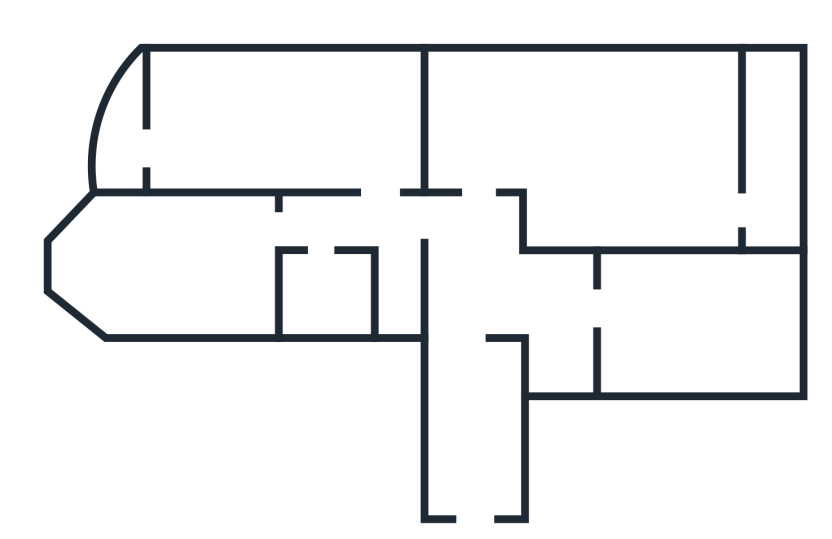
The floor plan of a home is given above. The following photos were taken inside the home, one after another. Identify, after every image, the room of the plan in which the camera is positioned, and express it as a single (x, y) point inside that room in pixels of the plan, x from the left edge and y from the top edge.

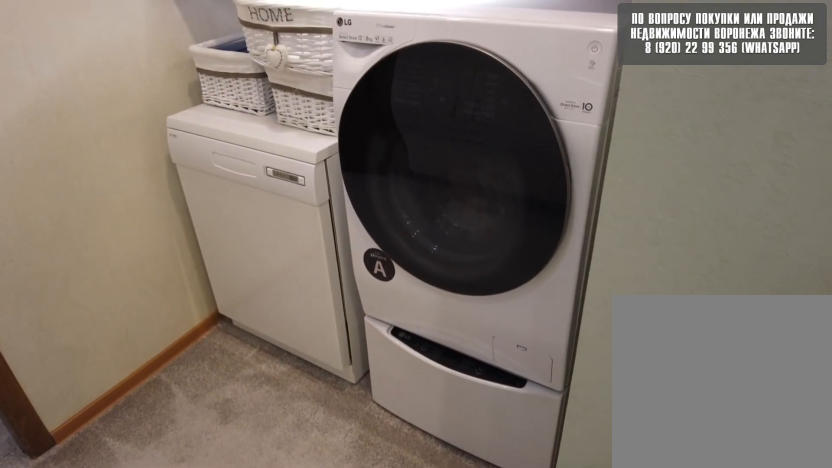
(568, 311)
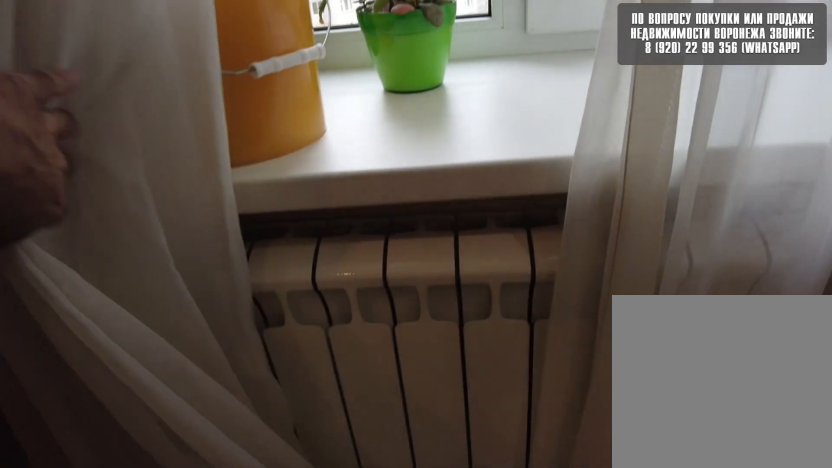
(666, 324)
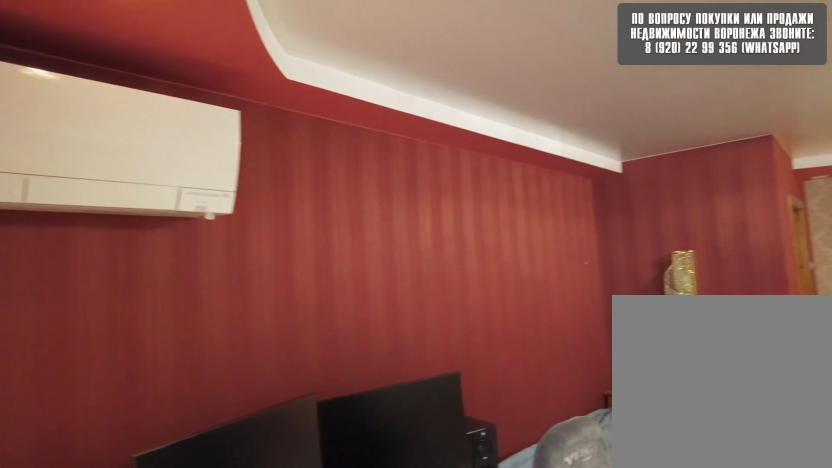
(541, 135)
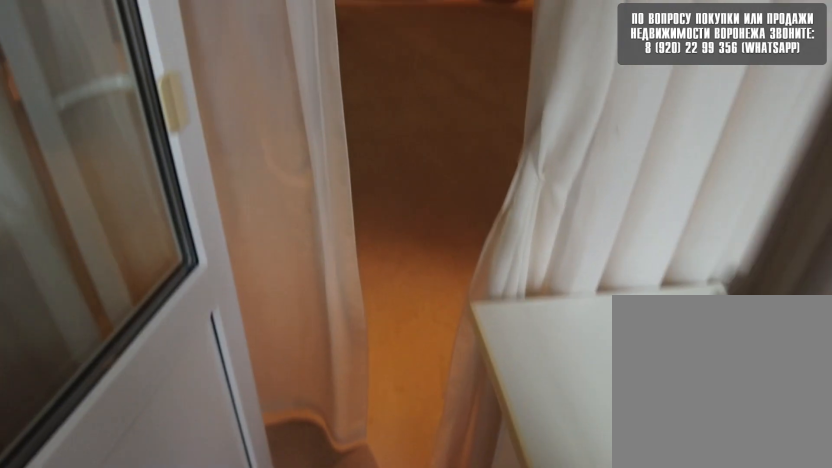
(768, 199)
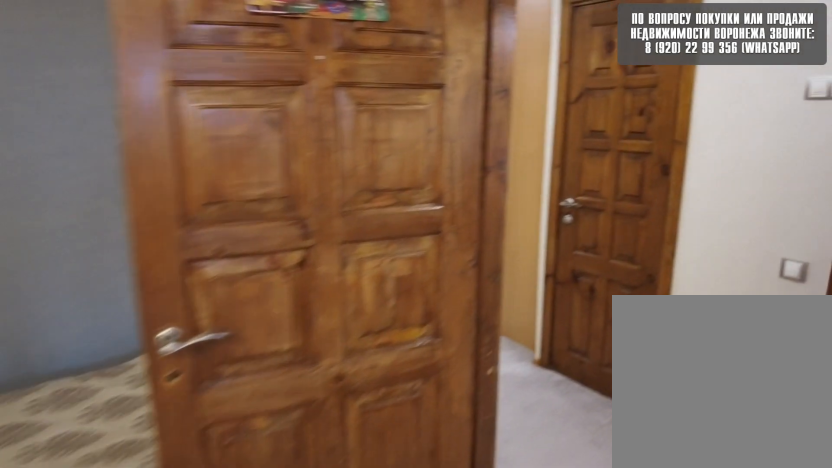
(316, 162)
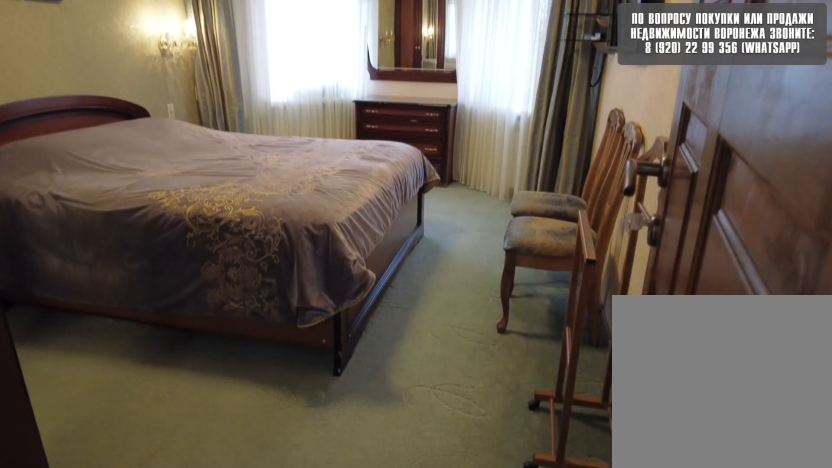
(193, 258)
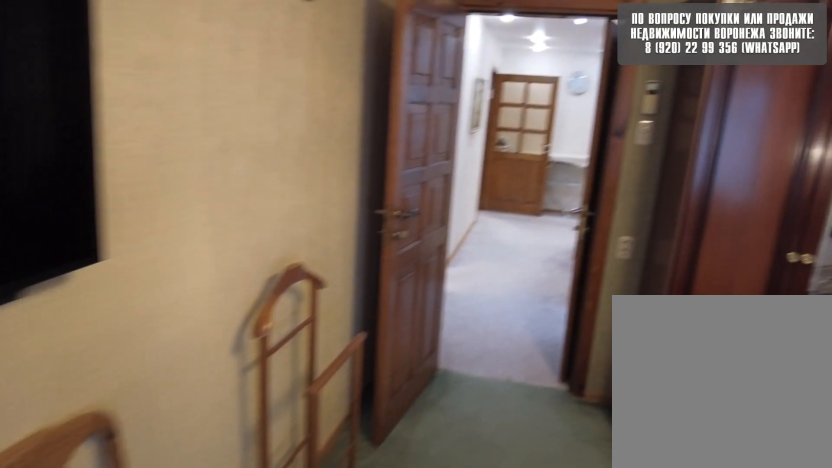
(193, 258)
